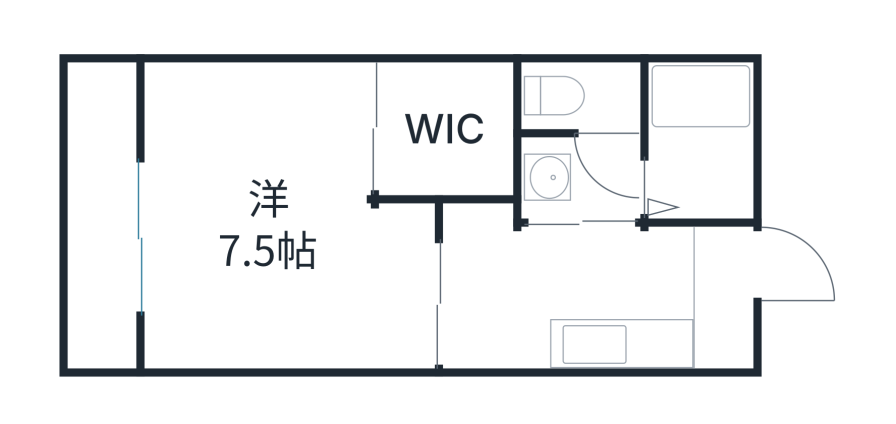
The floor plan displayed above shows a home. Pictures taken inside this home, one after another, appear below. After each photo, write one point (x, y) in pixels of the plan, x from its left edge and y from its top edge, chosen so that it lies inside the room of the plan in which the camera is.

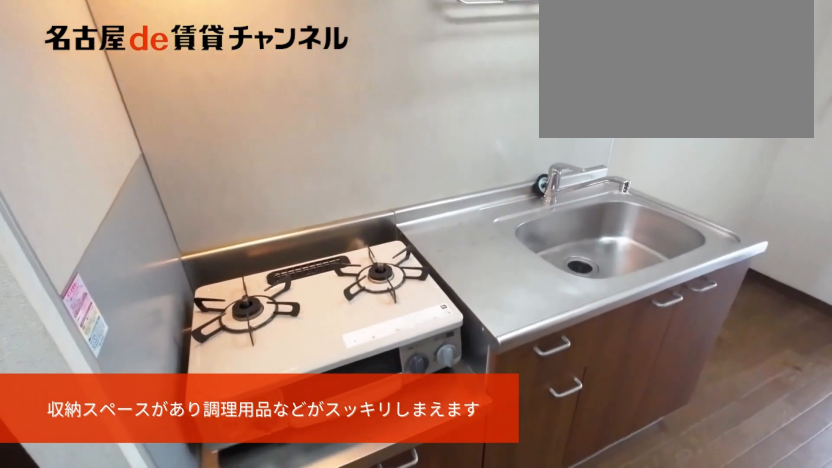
(619, 346)
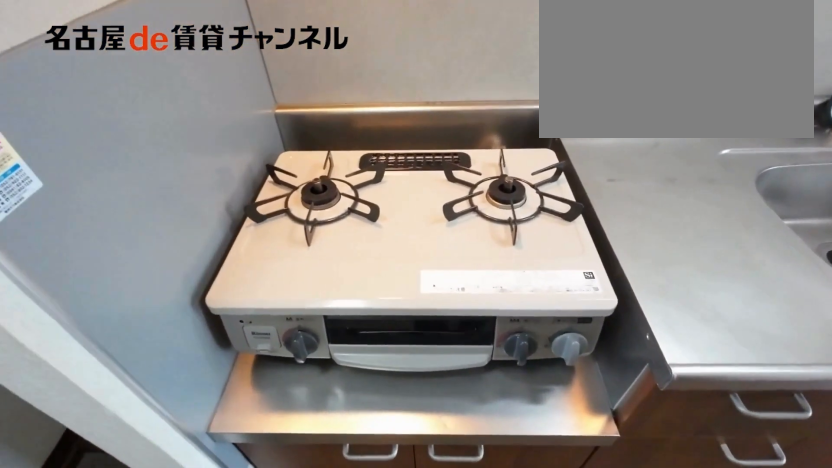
(619, 346)
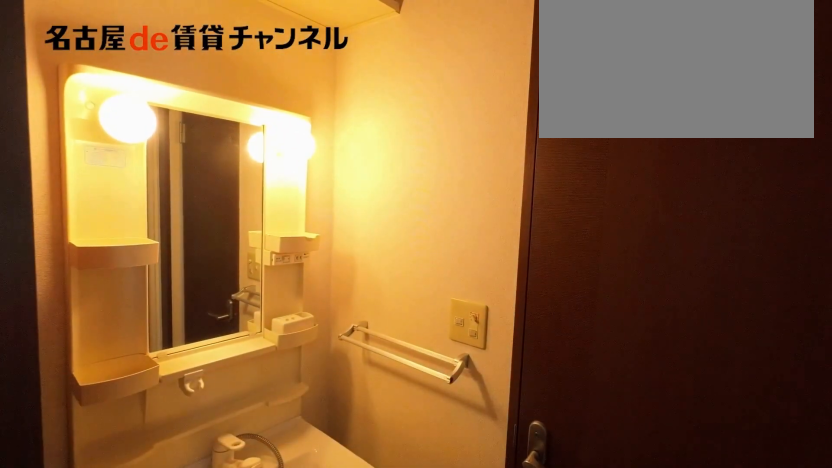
(584, 180)
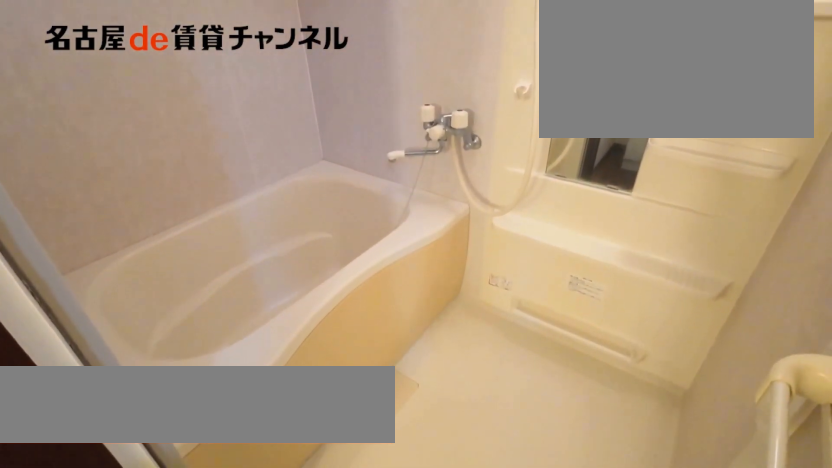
(702, 143)
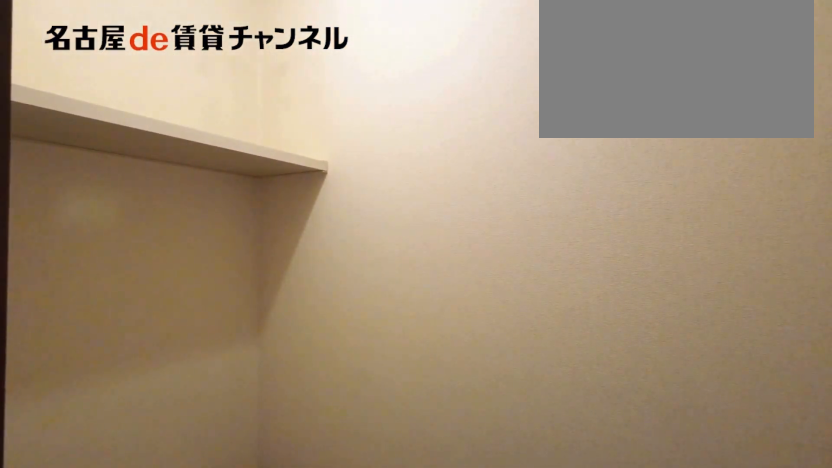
(585, 95)
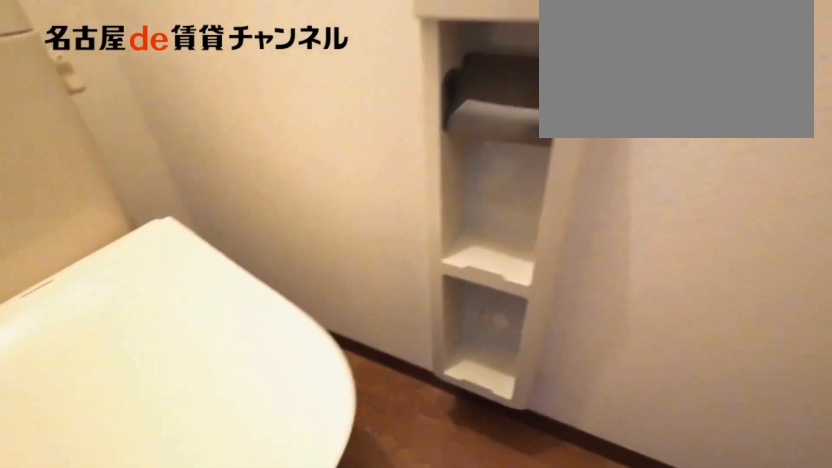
(585, 95)
